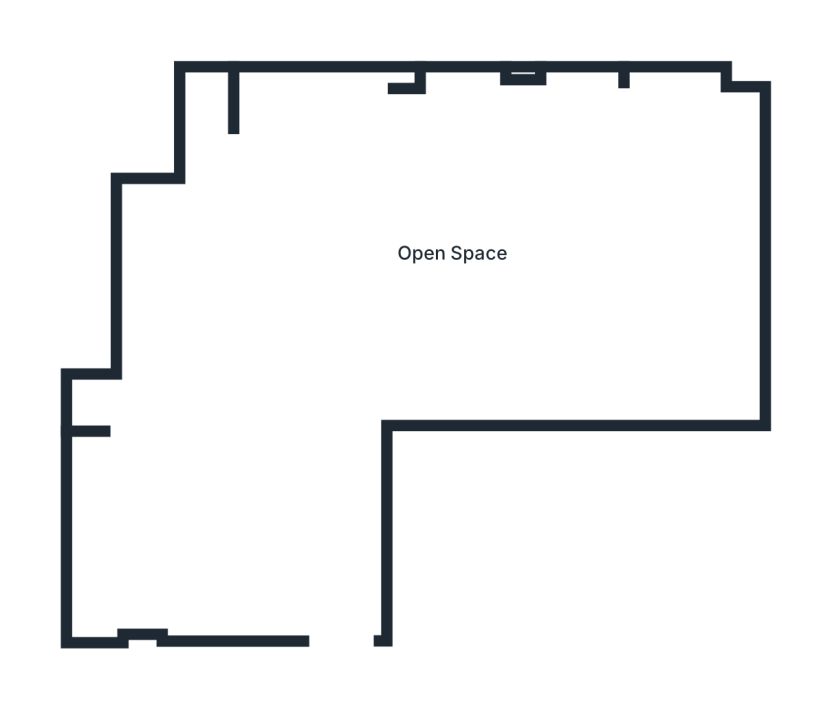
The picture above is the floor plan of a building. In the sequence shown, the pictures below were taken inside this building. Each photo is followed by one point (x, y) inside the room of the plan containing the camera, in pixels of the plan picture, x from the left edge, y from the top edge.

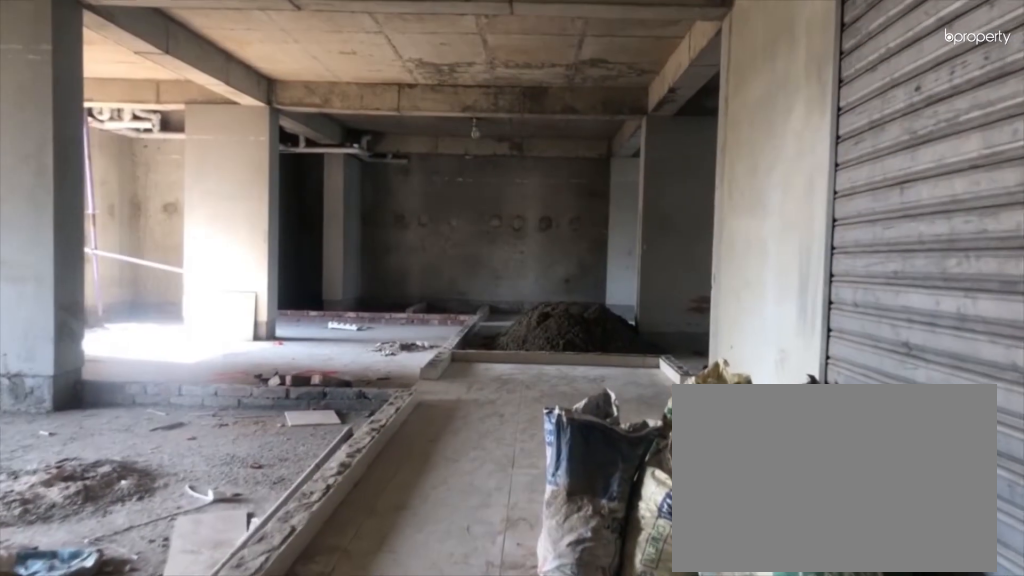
(316, 570)
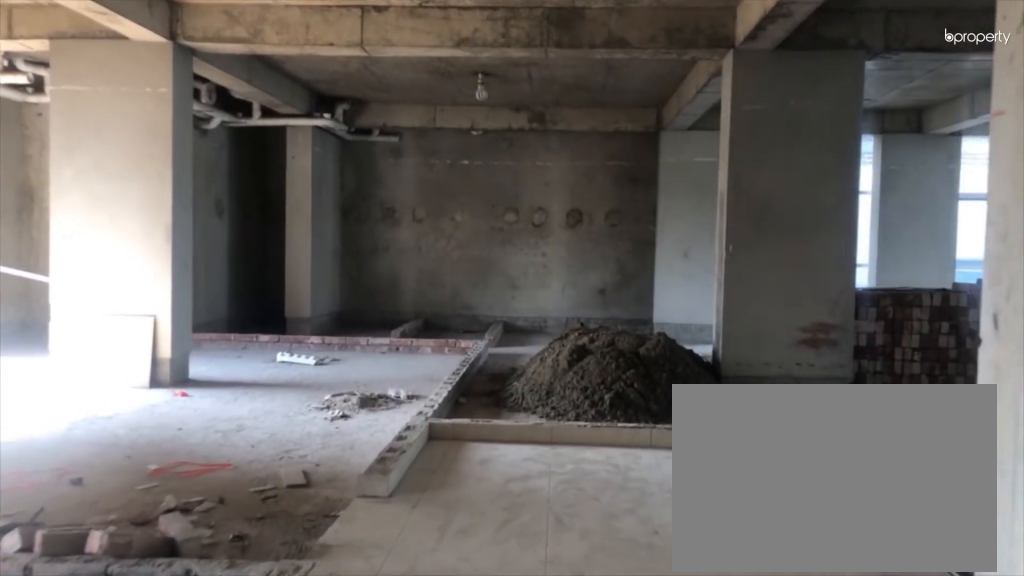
(336, 385)
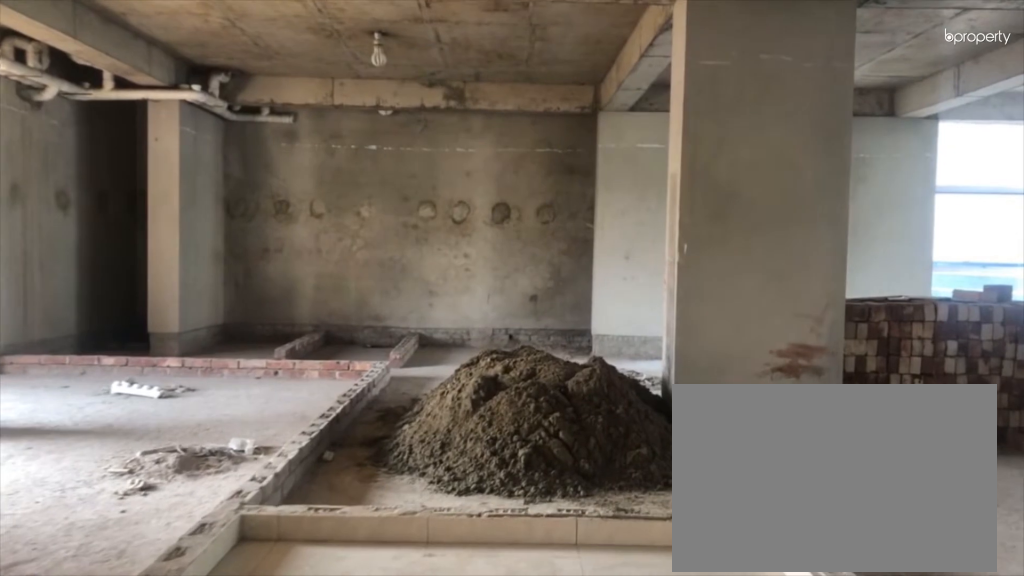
(336, 385)
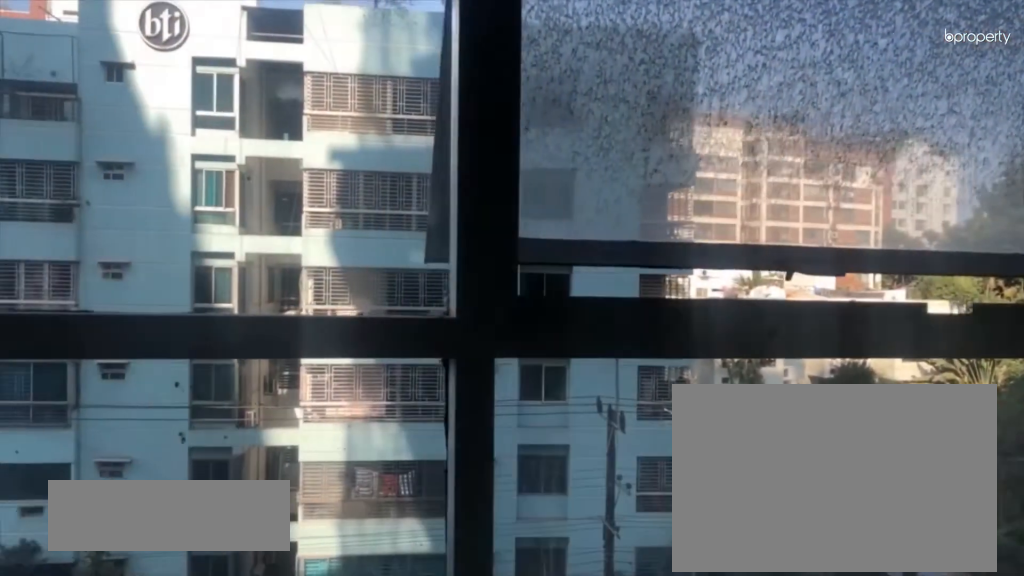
(391, 245)
